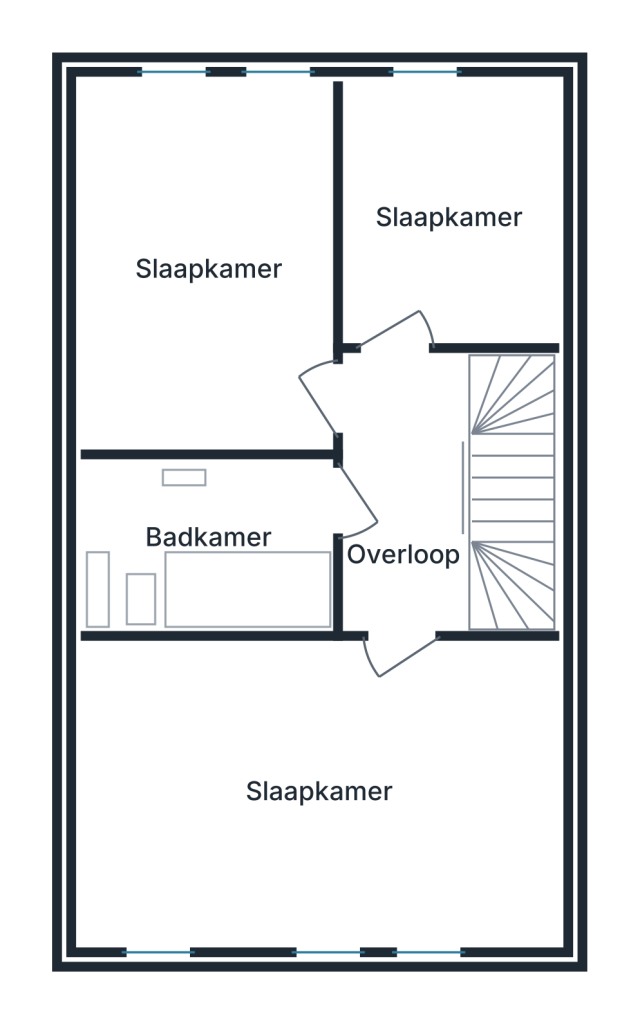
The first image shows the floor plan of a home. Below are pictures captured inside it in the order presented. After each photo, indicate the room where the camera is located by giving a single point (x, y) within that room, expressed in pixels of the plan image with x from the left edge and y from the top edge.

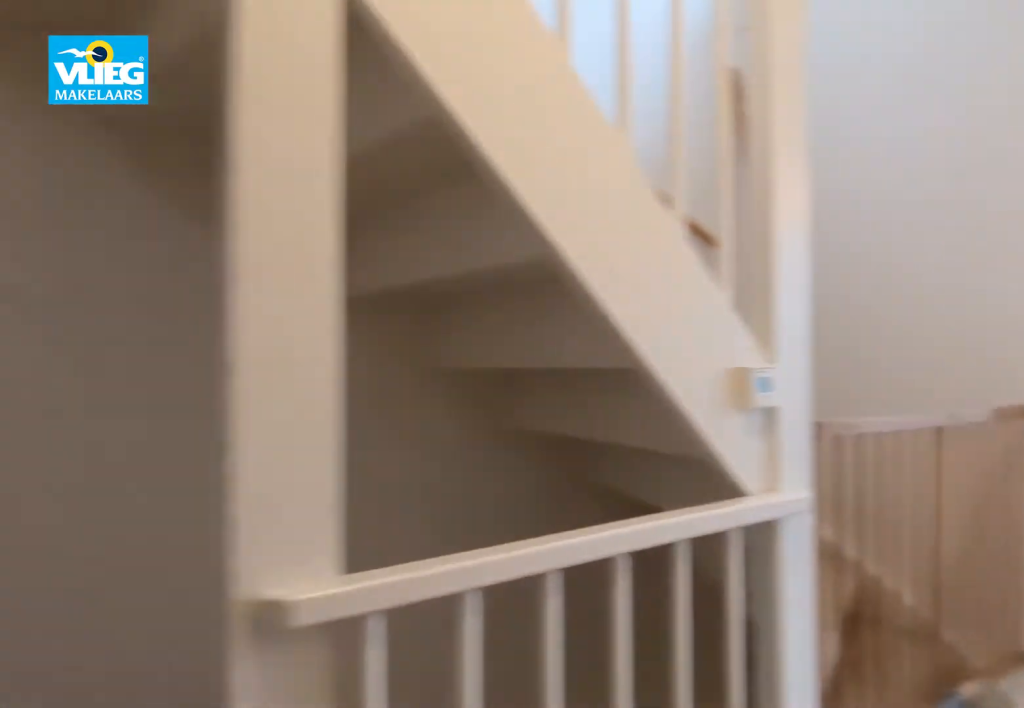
(426, 491)
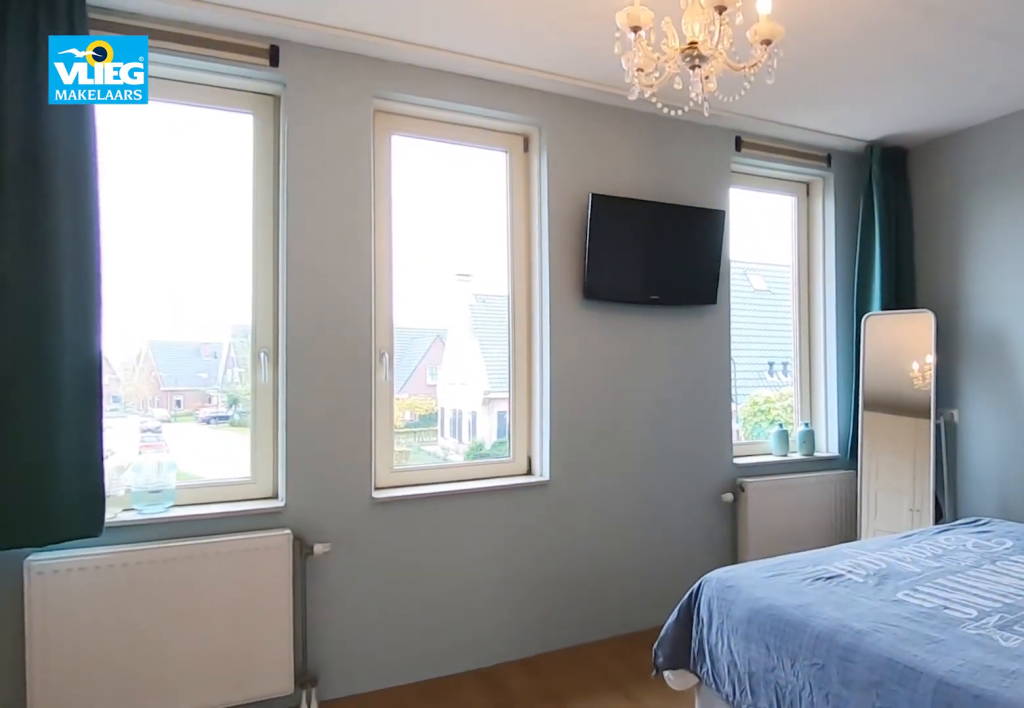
(317, 791)
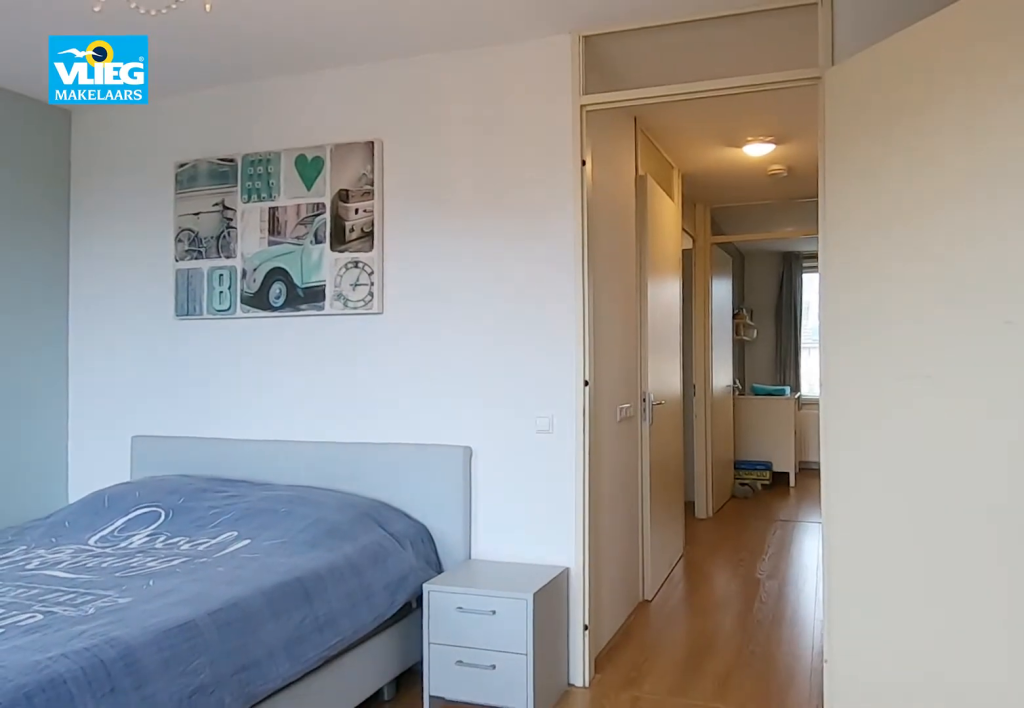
(317, 791)
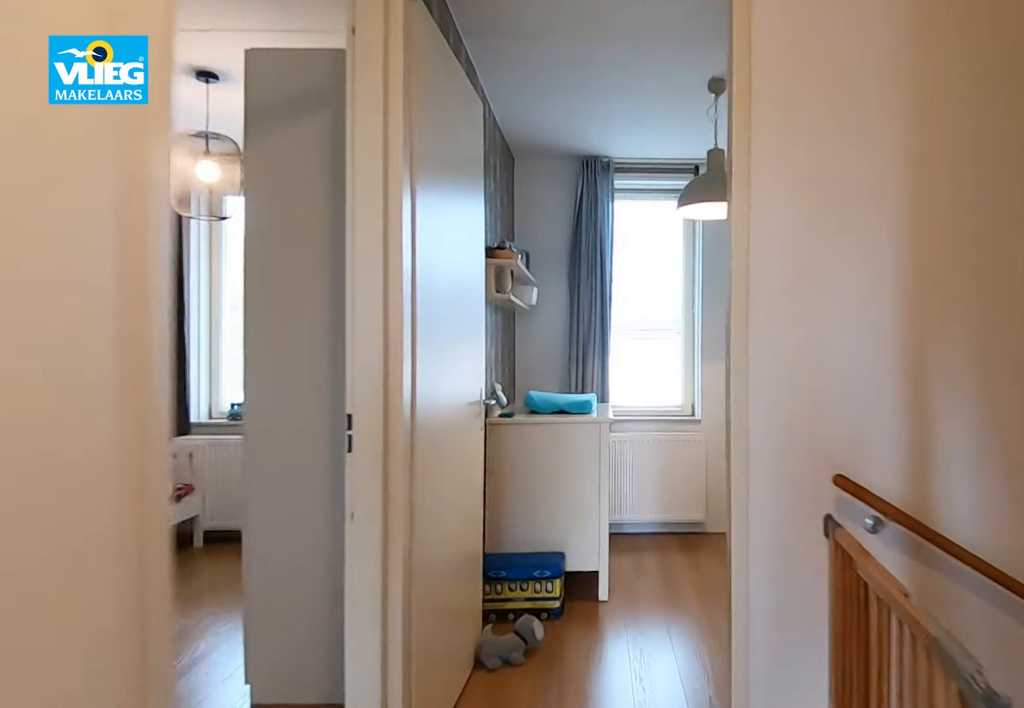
(425, 493)
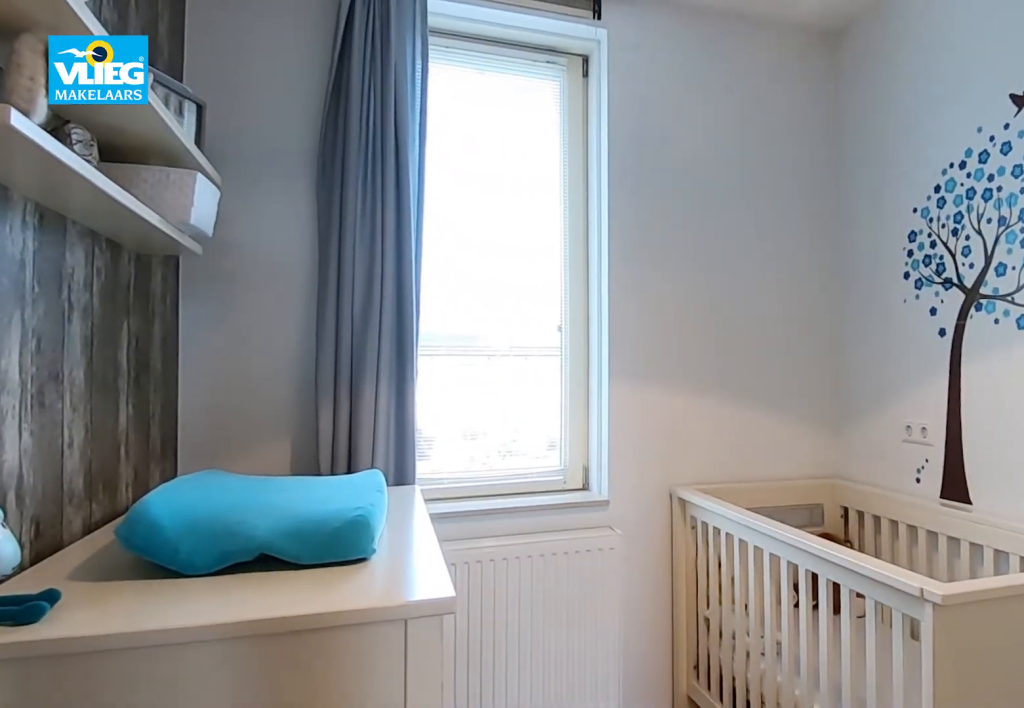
(460, 170)
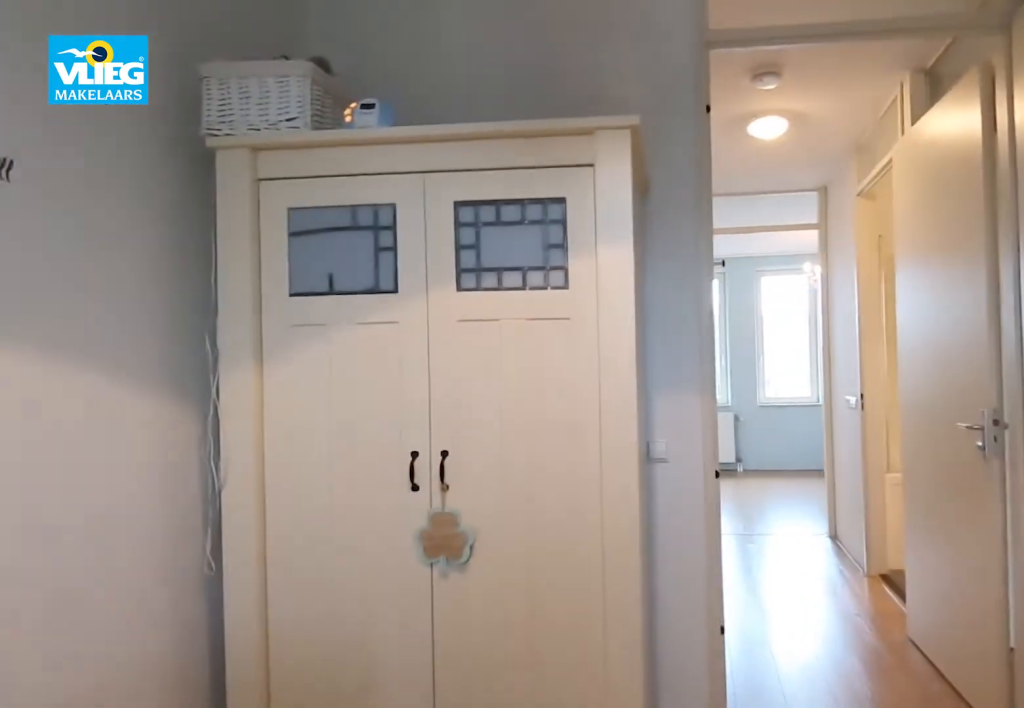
(460, 170)
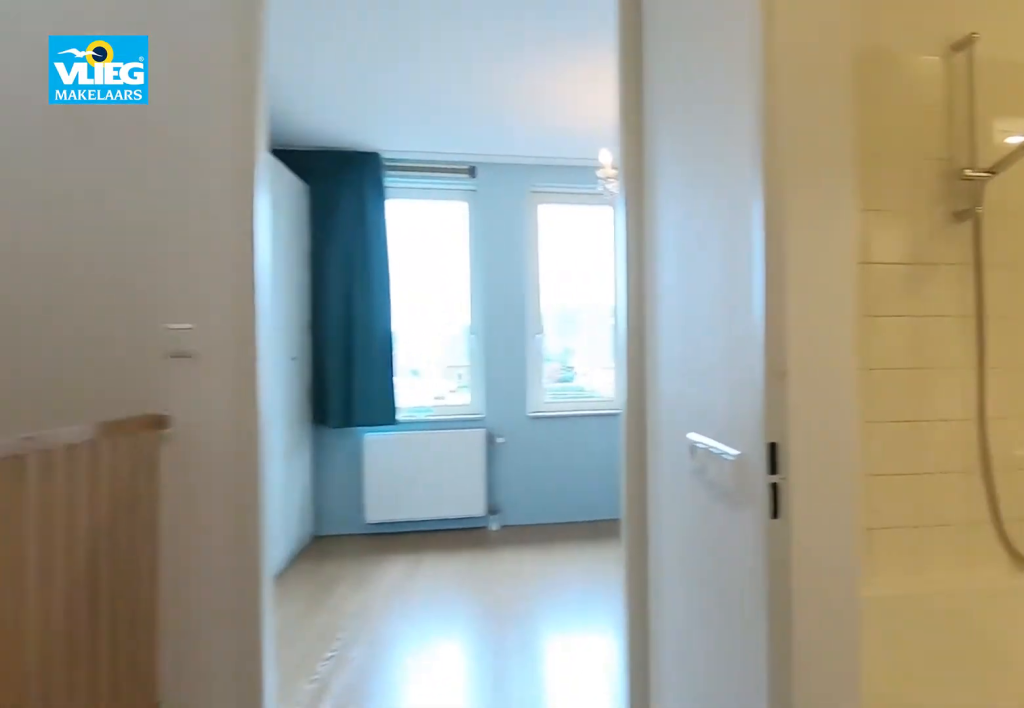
(425, 492)
